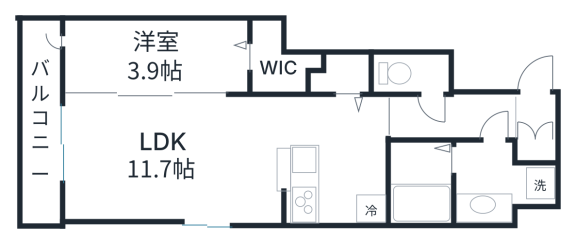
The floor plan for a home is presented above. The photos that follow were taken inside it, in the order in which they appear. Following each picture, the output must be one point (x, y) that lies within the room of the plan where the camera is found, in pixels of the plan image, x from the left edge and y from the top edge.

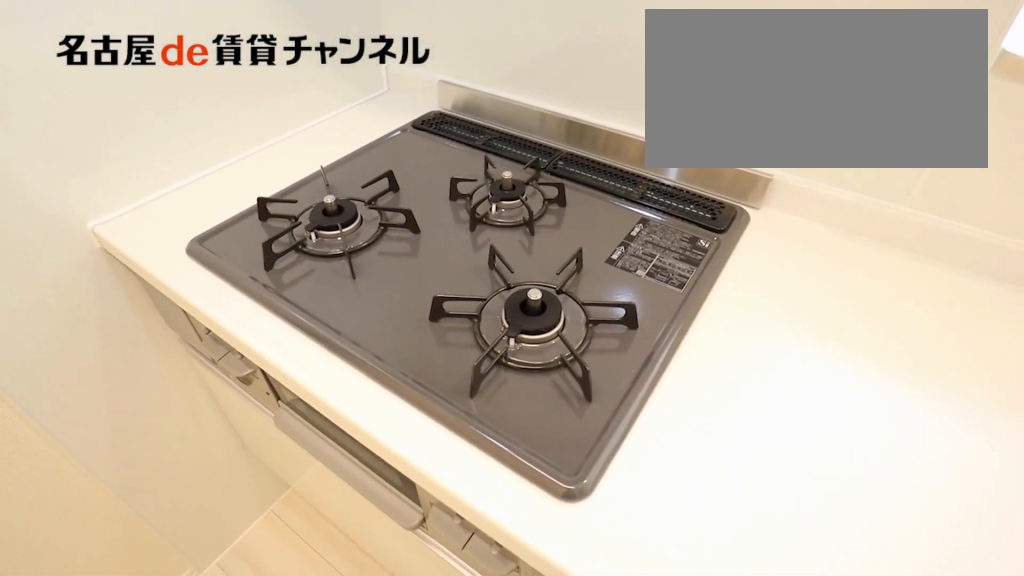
(339, 161)
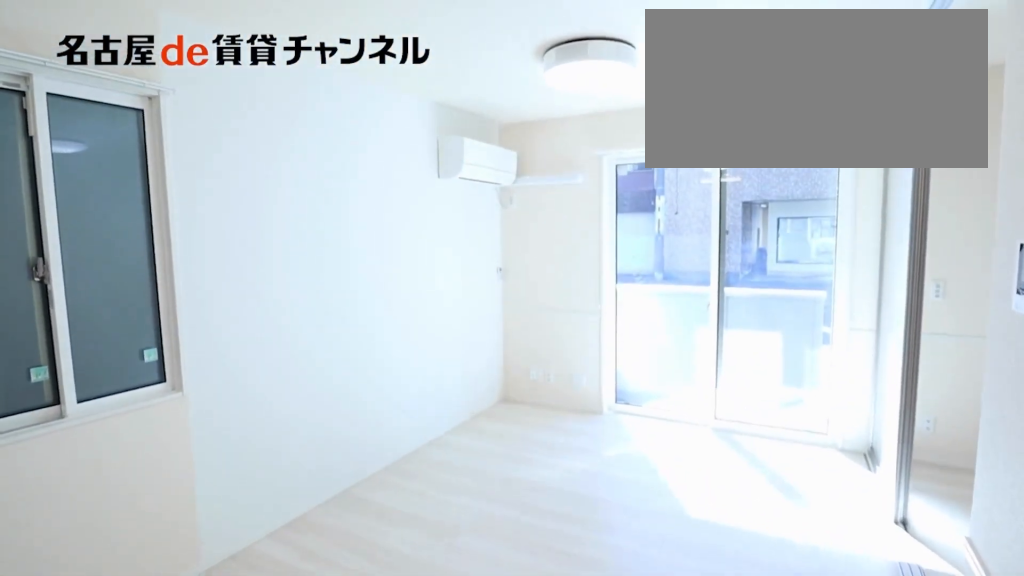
(174, 161)
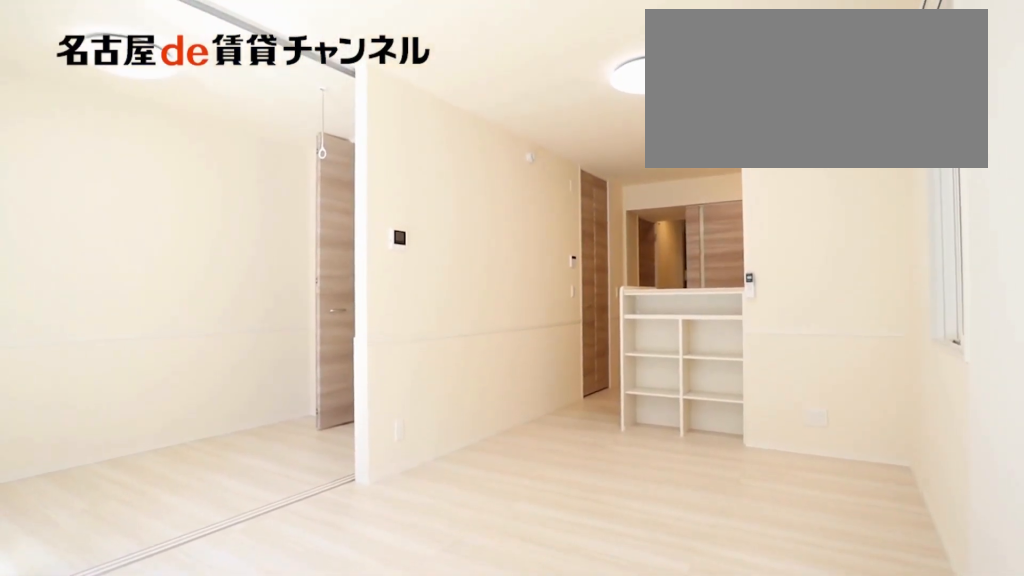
(175, 161)
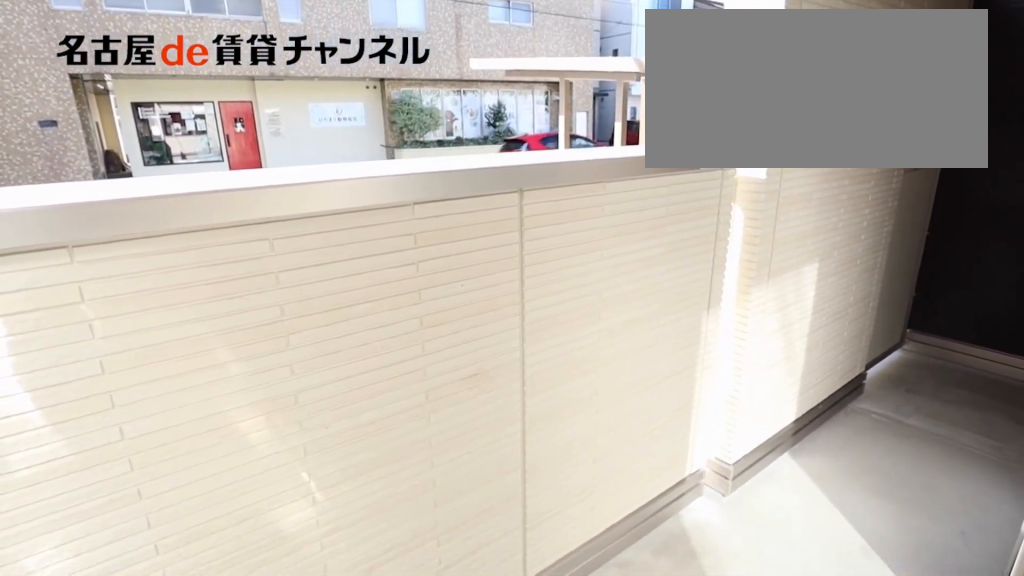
(43, 123)
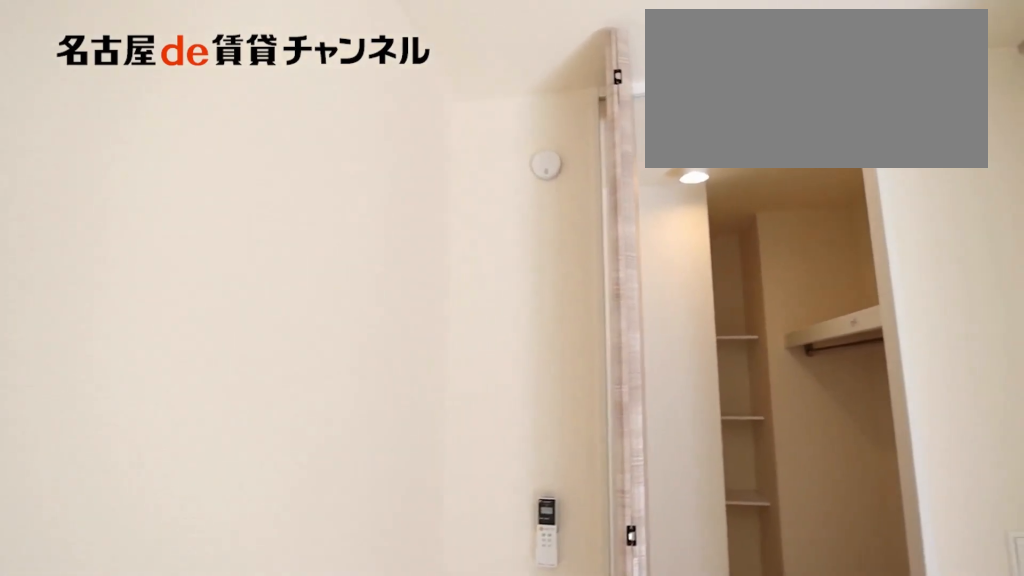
(156, 57)
